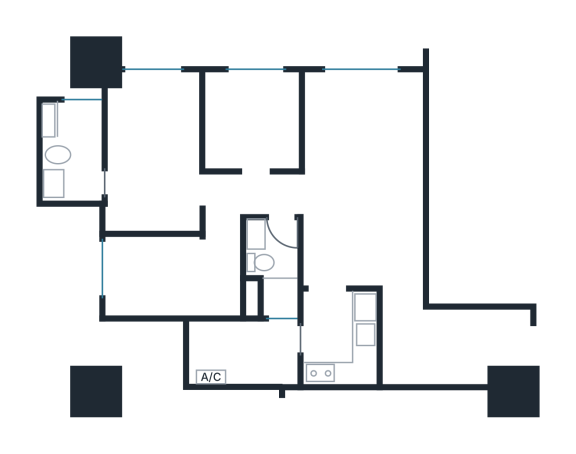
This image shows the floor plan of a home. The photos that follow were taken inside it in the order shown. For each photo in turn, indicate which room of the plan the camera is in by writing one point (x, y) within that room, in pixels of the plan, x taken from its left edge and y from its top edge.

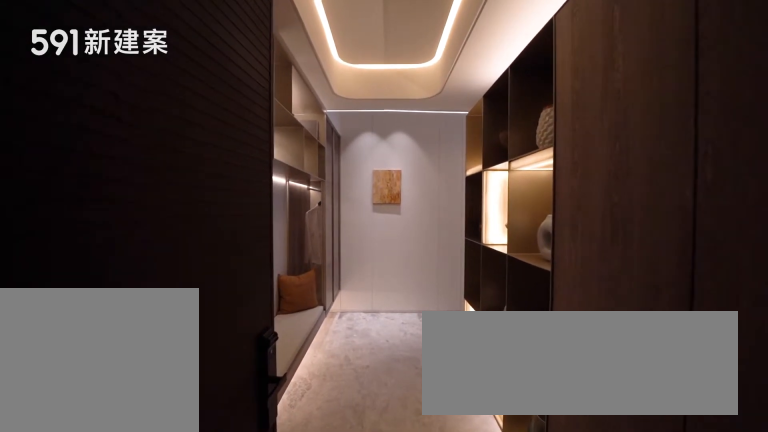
(507, 340)
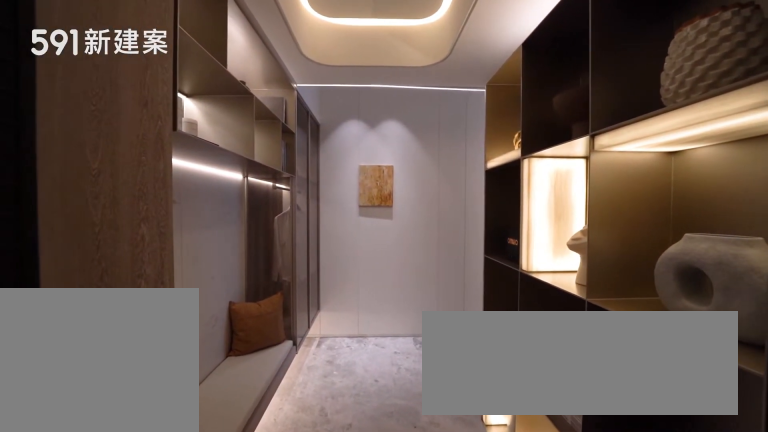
(431, 349)
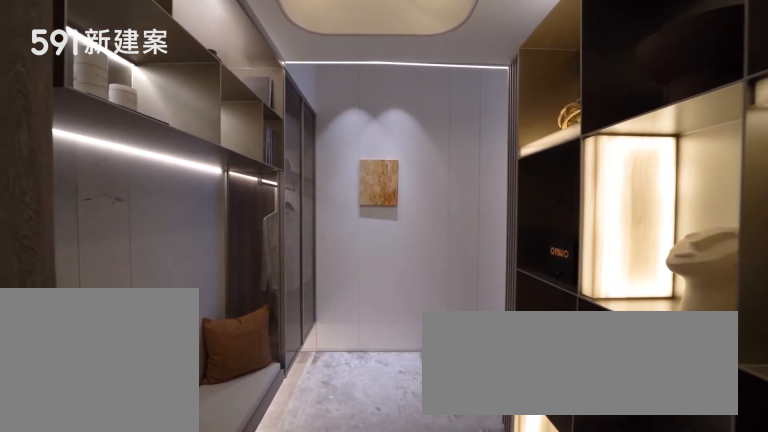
(431, 349)
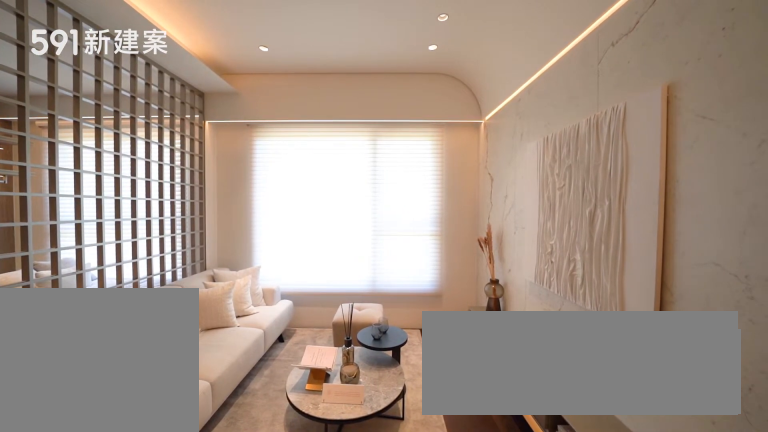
(361, 122)
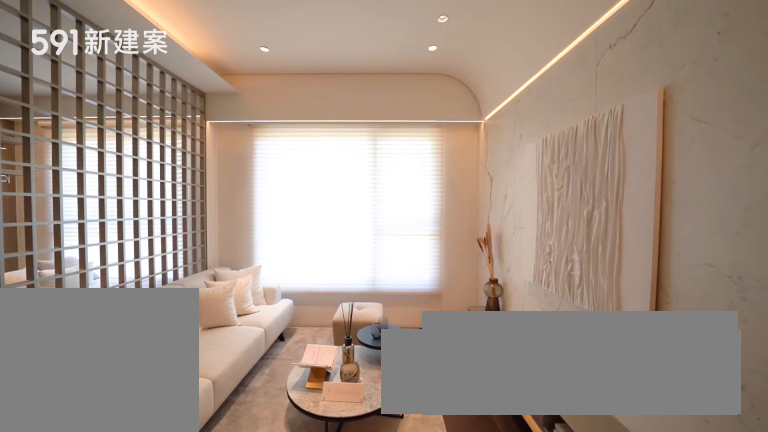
(361, 122)
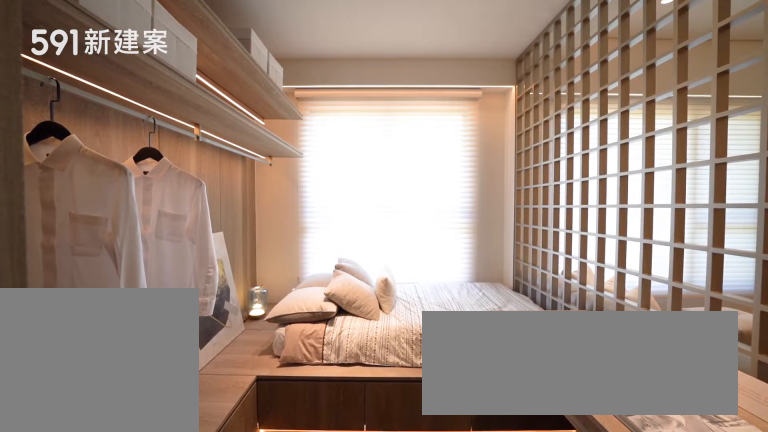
(249, 118)
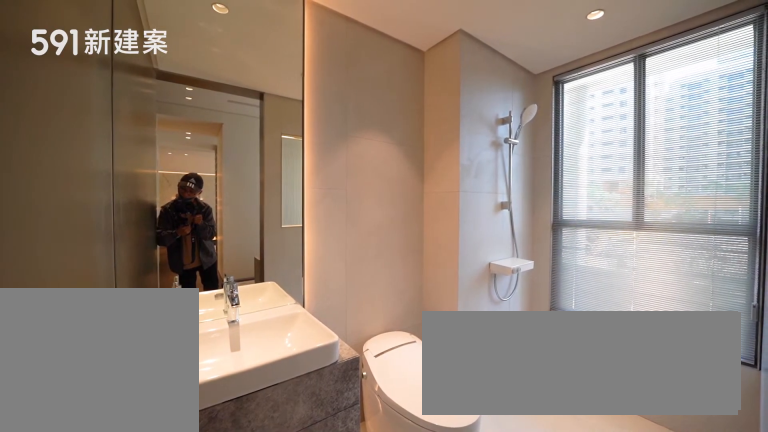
(71, 151)
